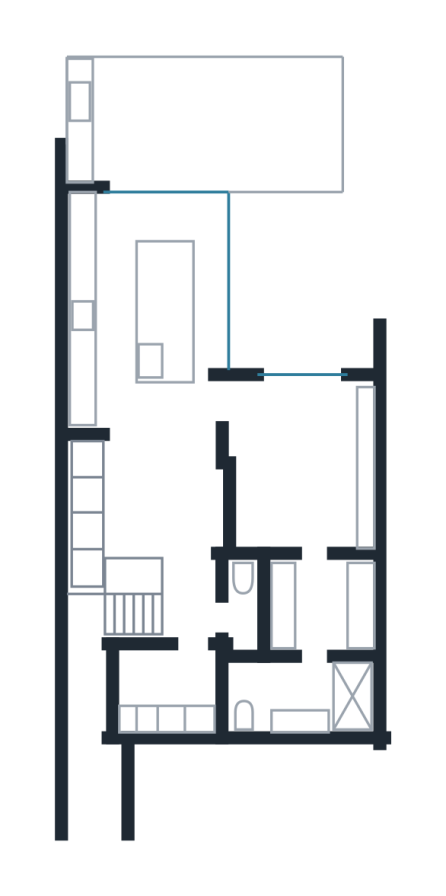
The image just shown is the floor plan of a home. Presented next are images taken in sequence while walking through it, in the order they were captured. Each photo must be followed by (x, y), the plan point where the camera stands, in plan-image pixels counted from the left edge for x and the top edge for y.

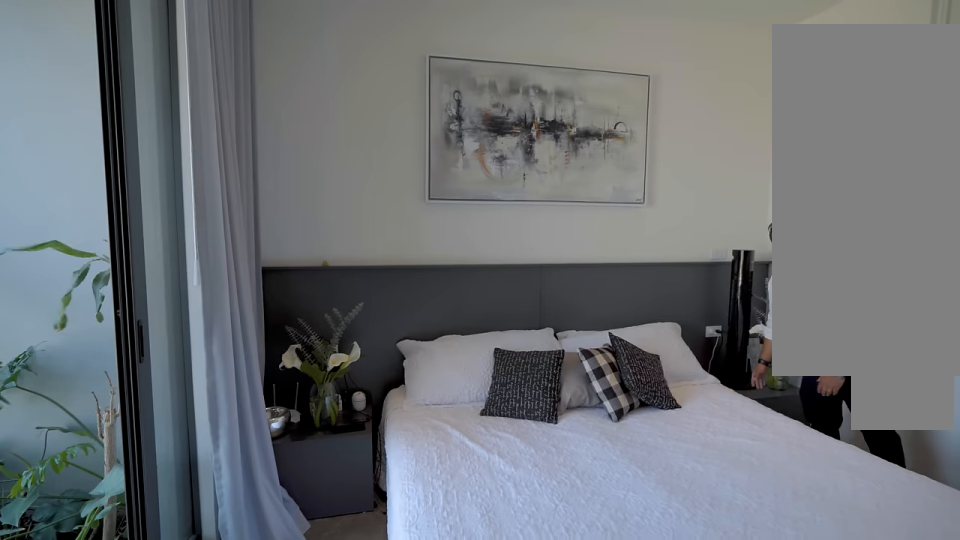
(302, 406)
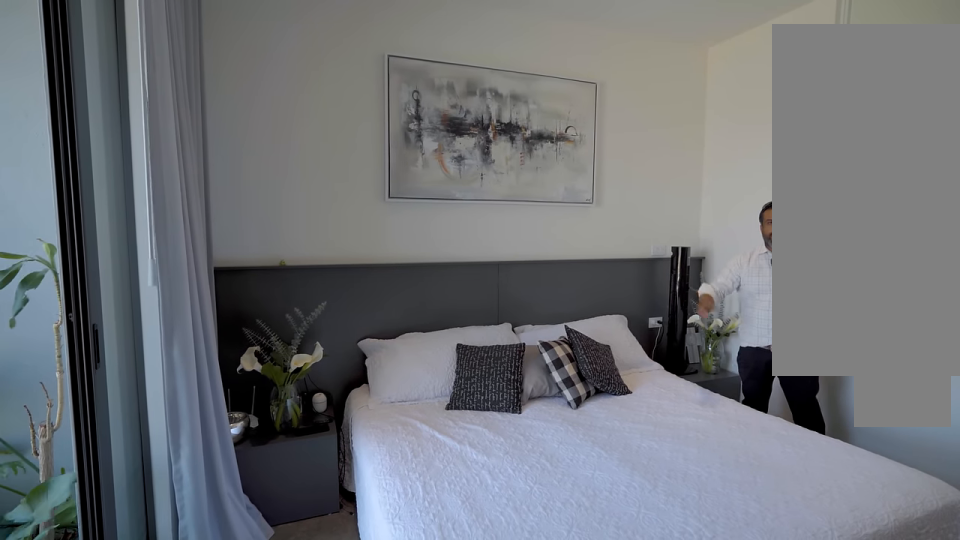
(302, 406)
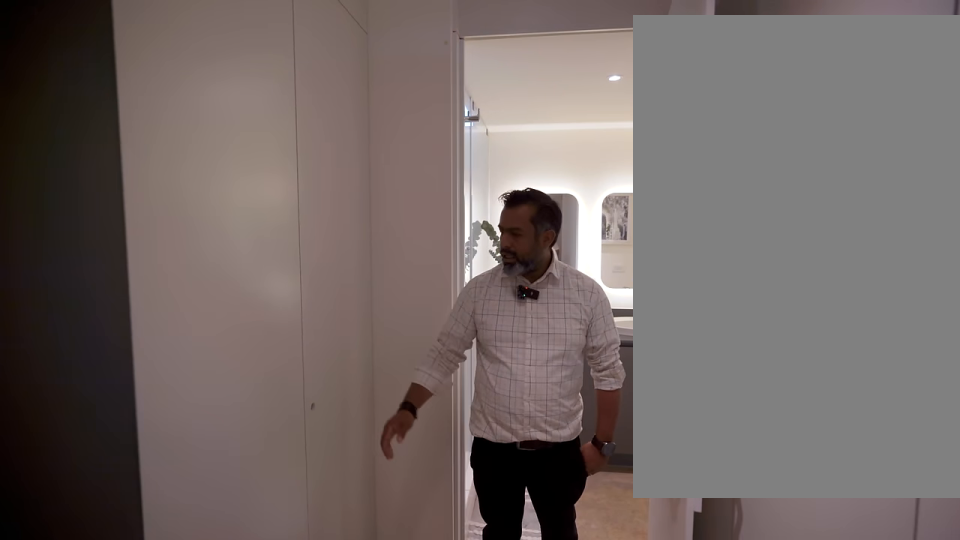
(313, 575)
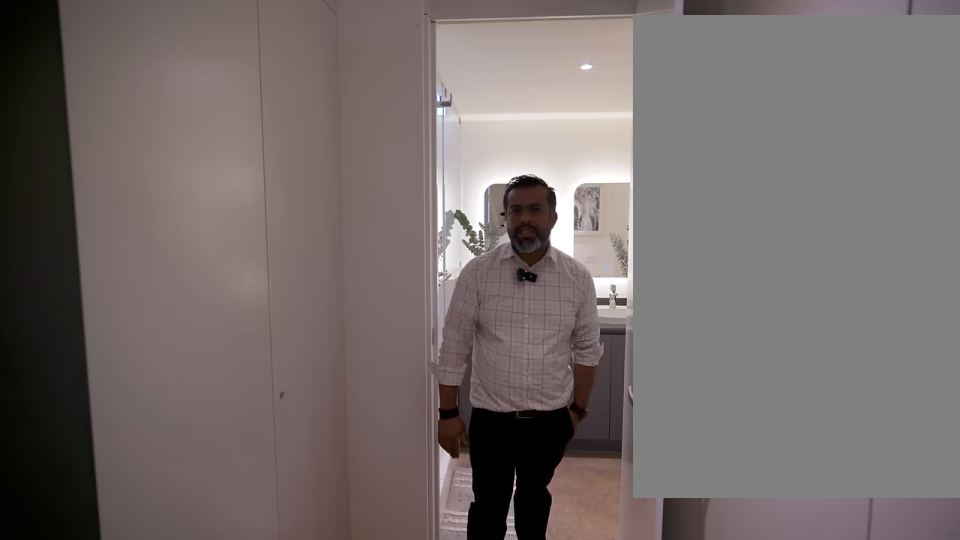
(314, 583)
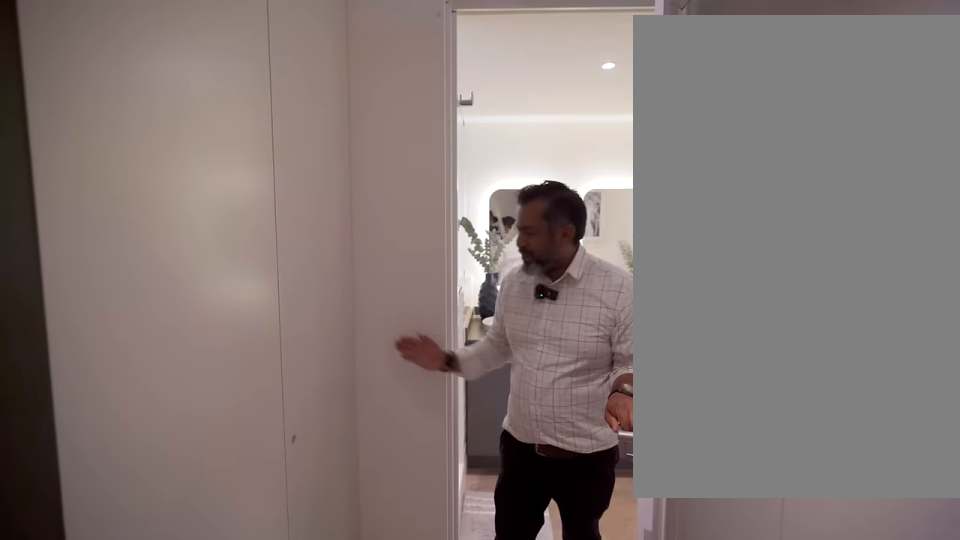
(313, 580)
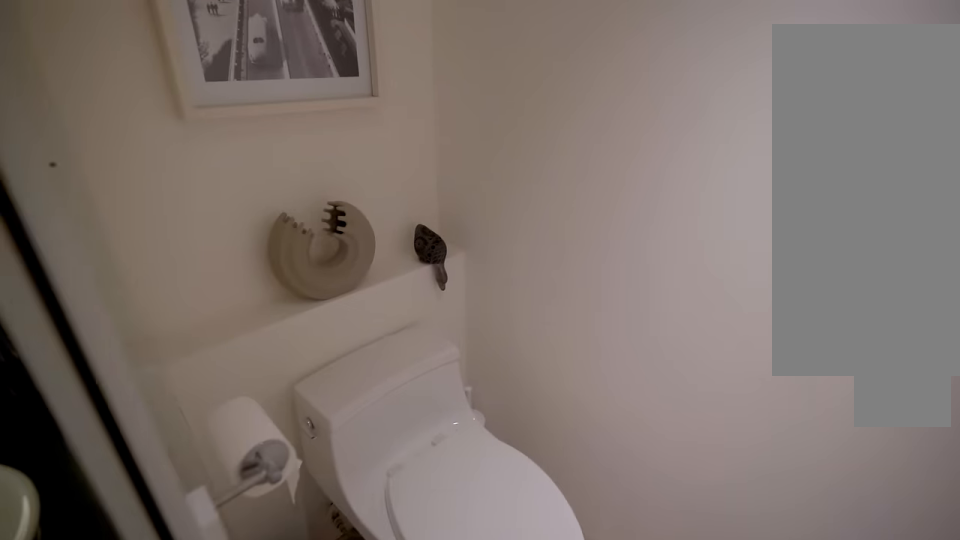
(307, 677)
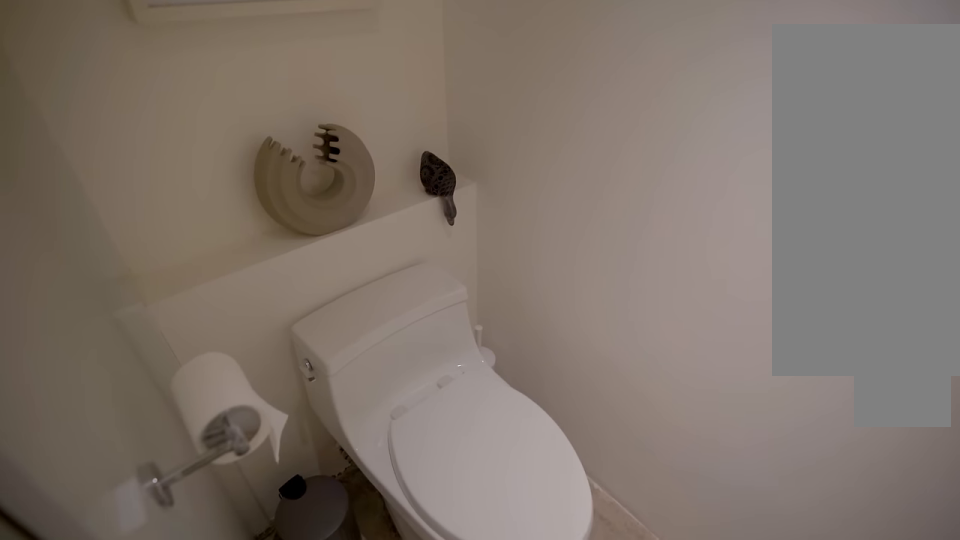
(307, 677)
